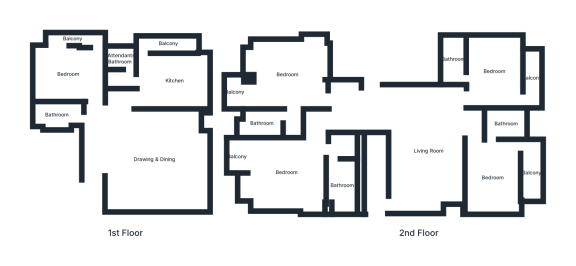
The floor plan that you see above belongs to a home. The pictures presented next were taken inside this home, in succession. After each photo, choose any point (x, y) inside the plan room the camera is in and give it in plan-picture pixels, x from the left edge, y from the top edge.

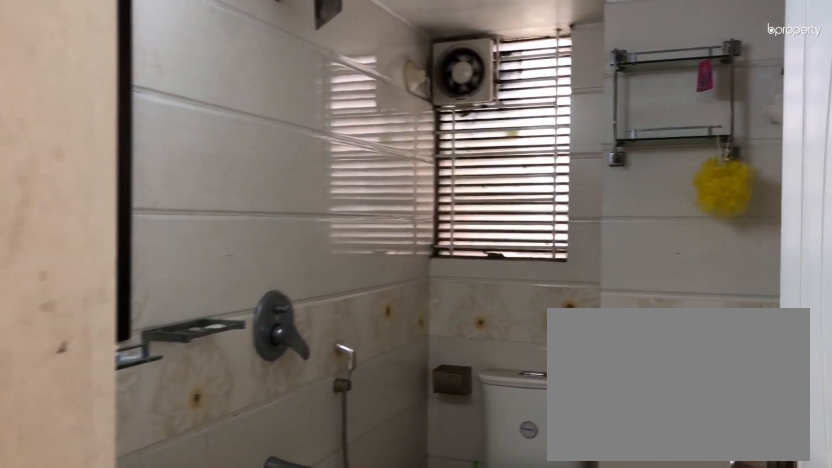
(286, 116)
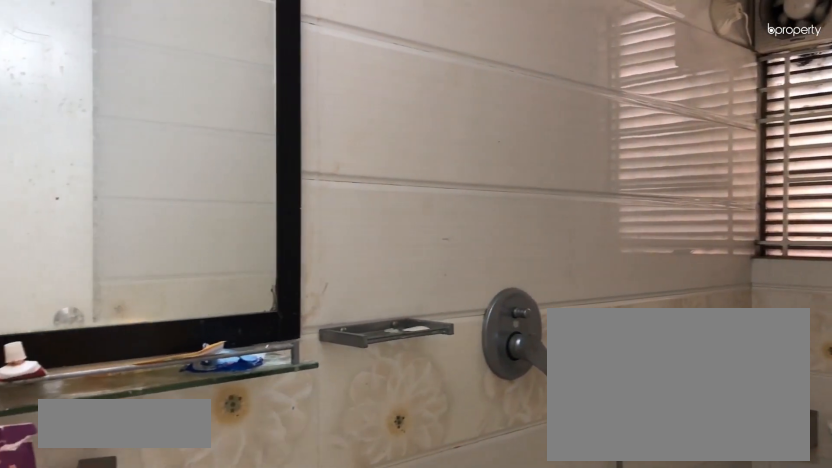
(261, 123)
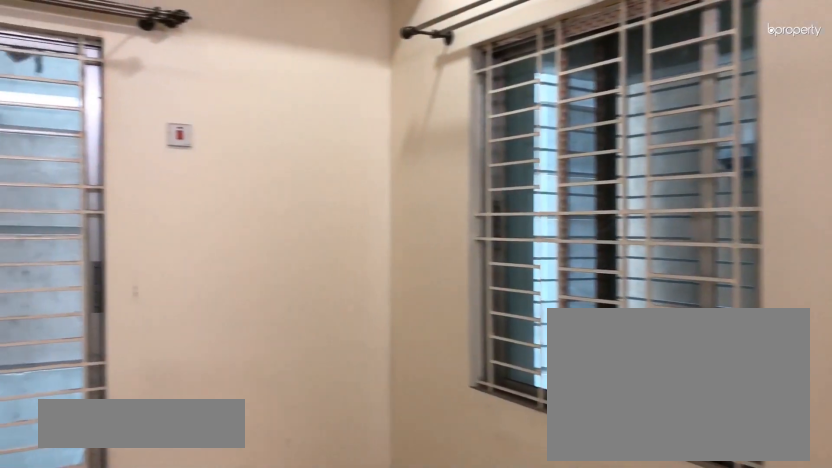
(494, 71)
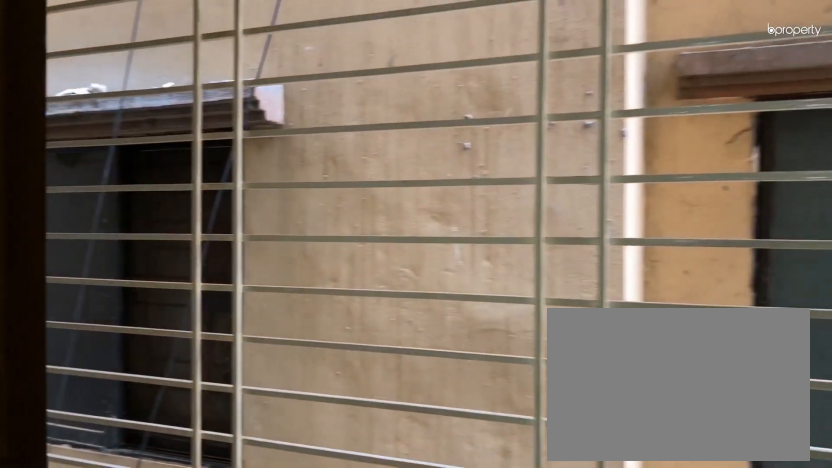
(532, 77)
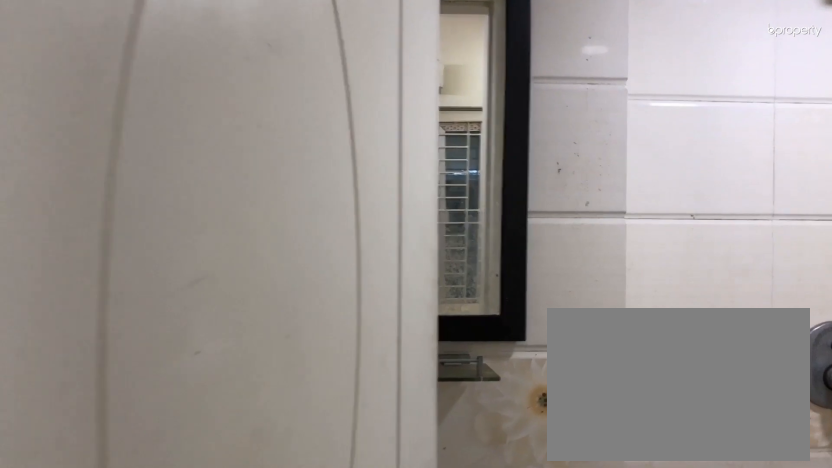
(453, 59)
